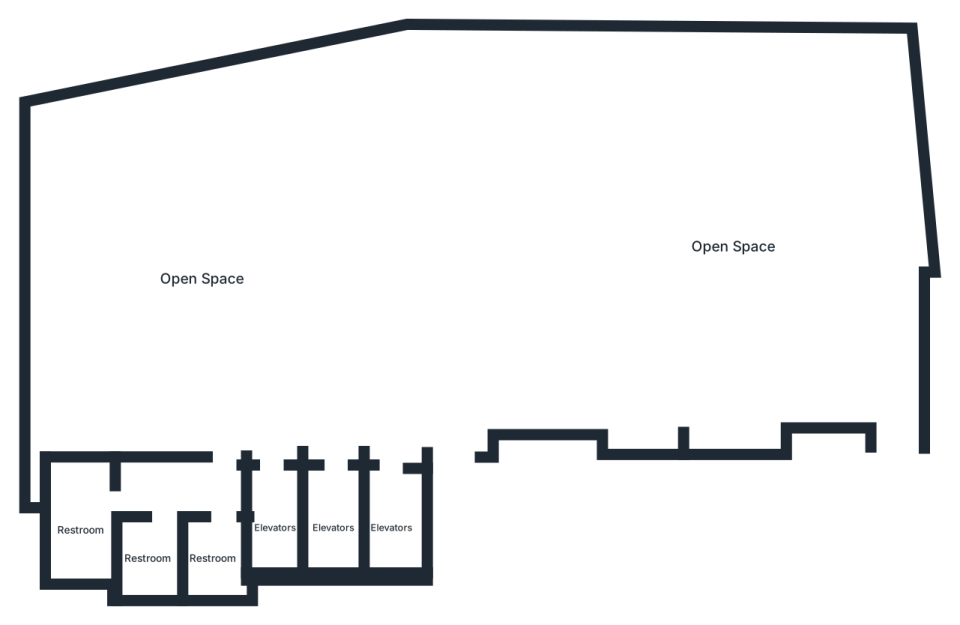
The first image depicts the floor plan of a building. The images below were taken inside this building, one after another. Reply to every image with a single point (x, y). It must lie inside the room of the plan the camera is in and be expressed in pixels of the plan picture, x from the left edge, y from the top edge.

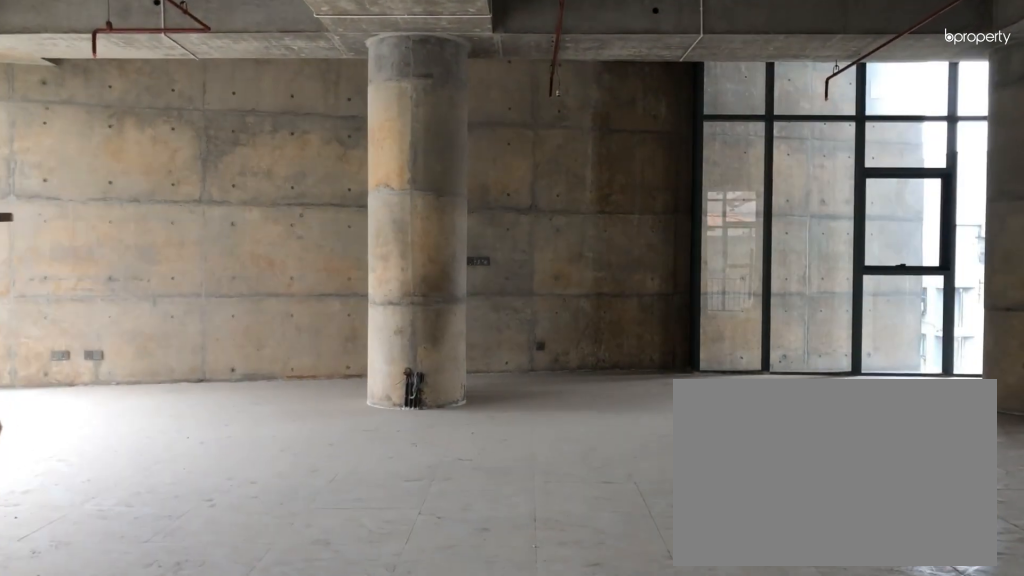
(274, 433)
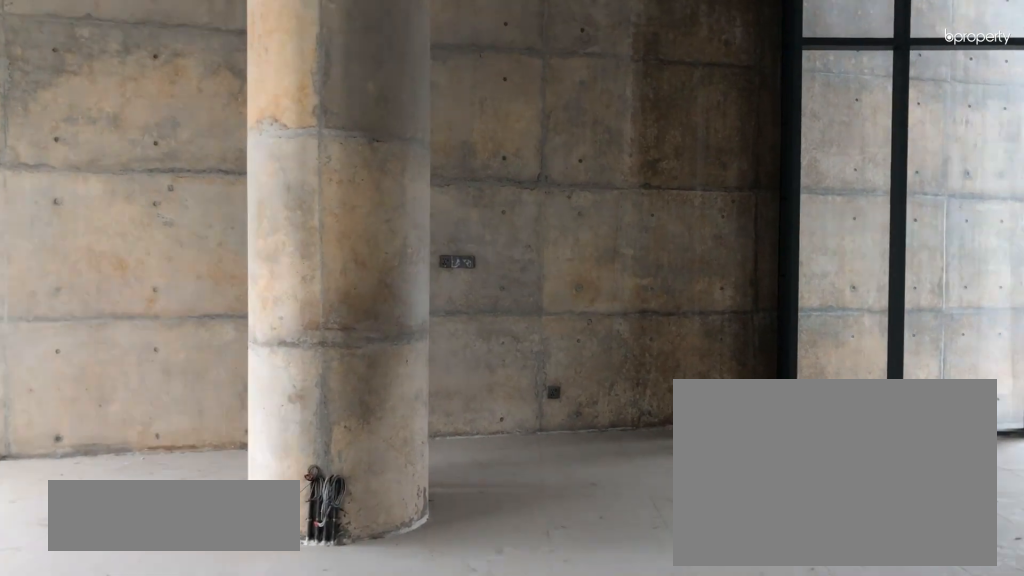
(204, 280)
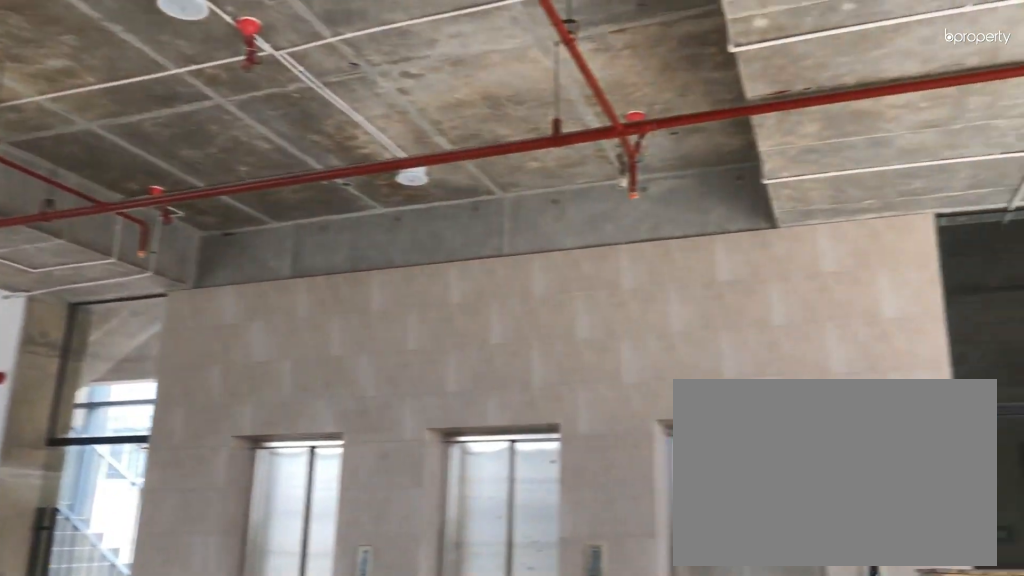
(204, 280)
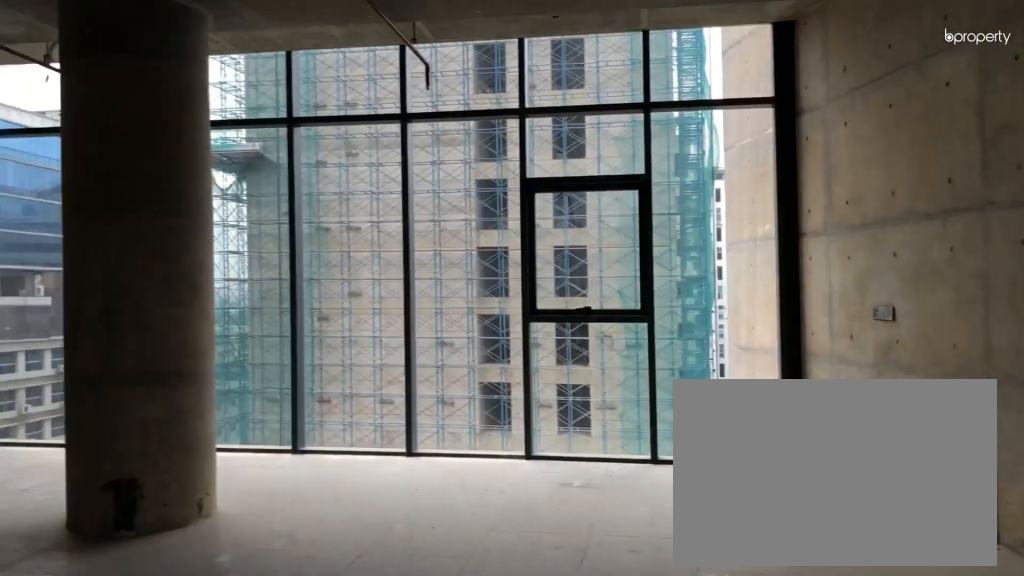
(731, 248)
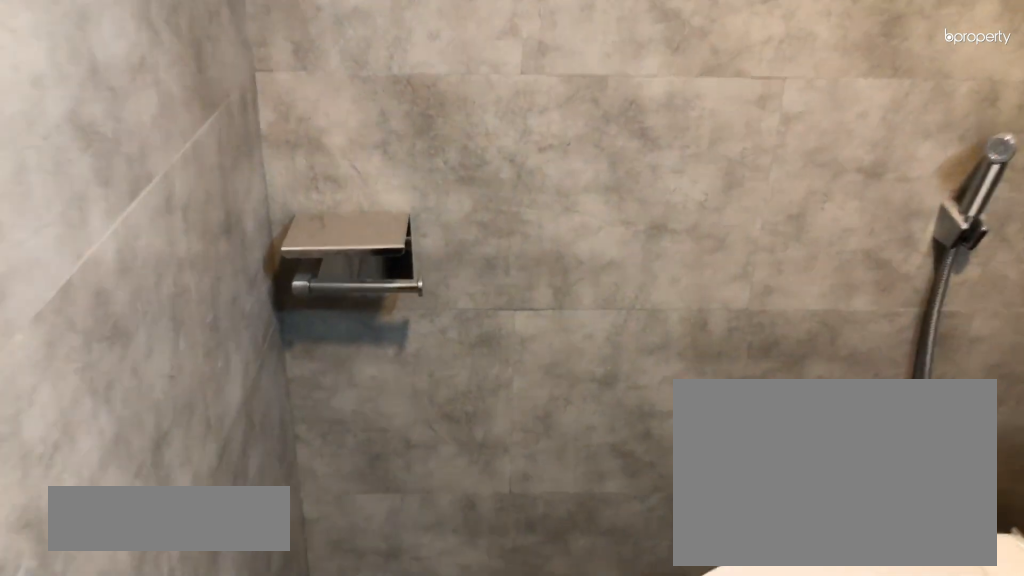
(150, 558)
